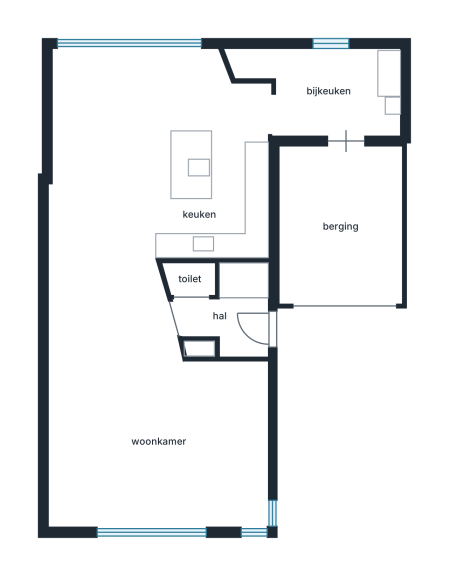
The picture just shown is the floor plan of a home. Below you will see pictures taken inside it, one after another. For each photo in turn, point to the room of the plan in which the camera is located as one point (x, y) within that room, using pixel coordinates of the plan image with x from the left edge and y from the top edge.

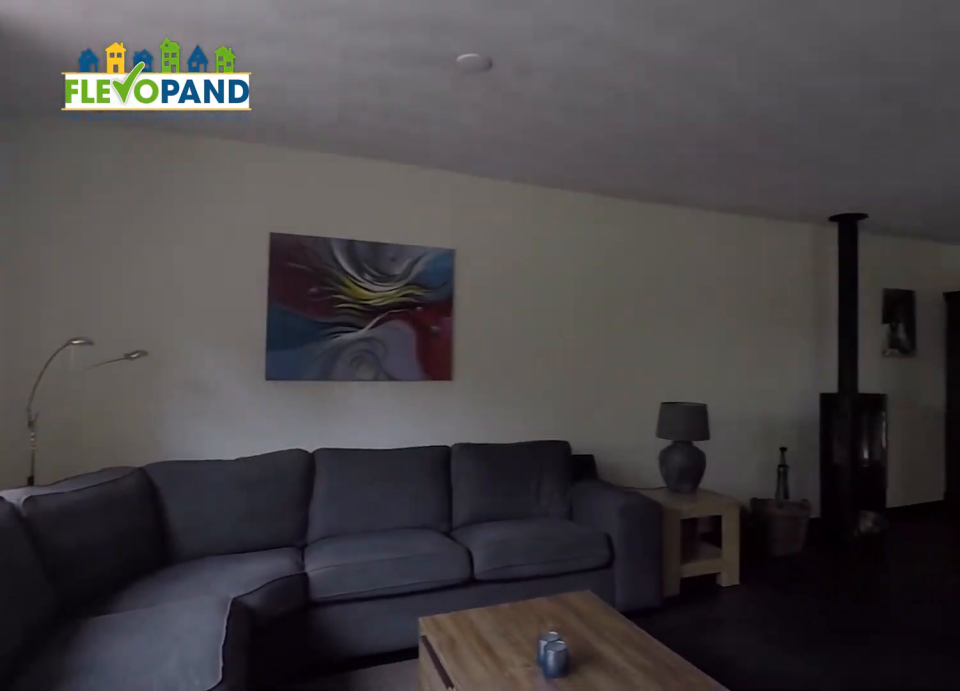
(121, 380)
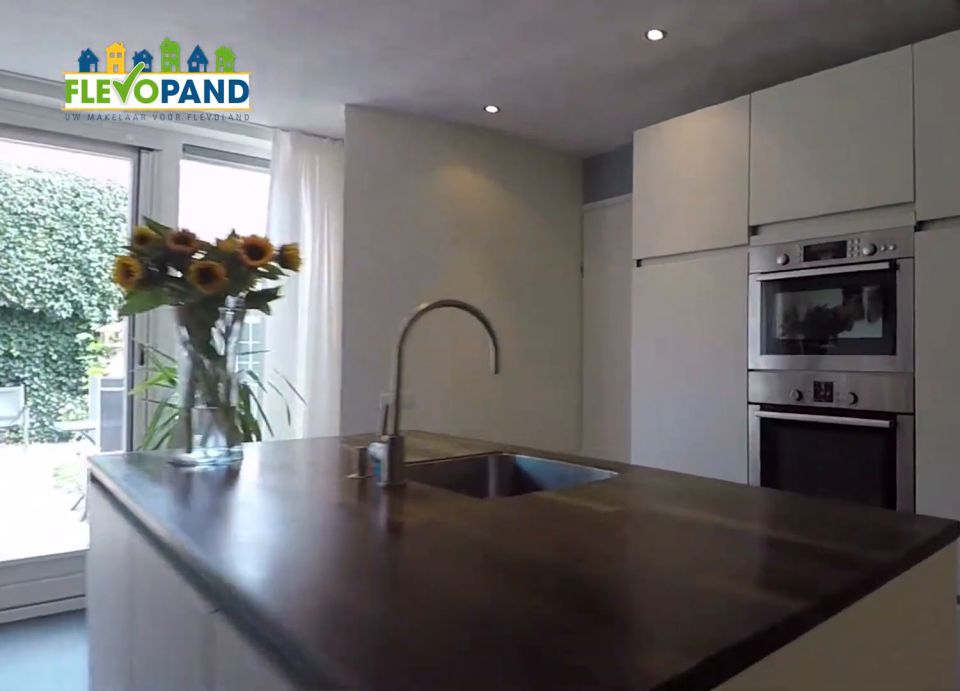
(156, 154)
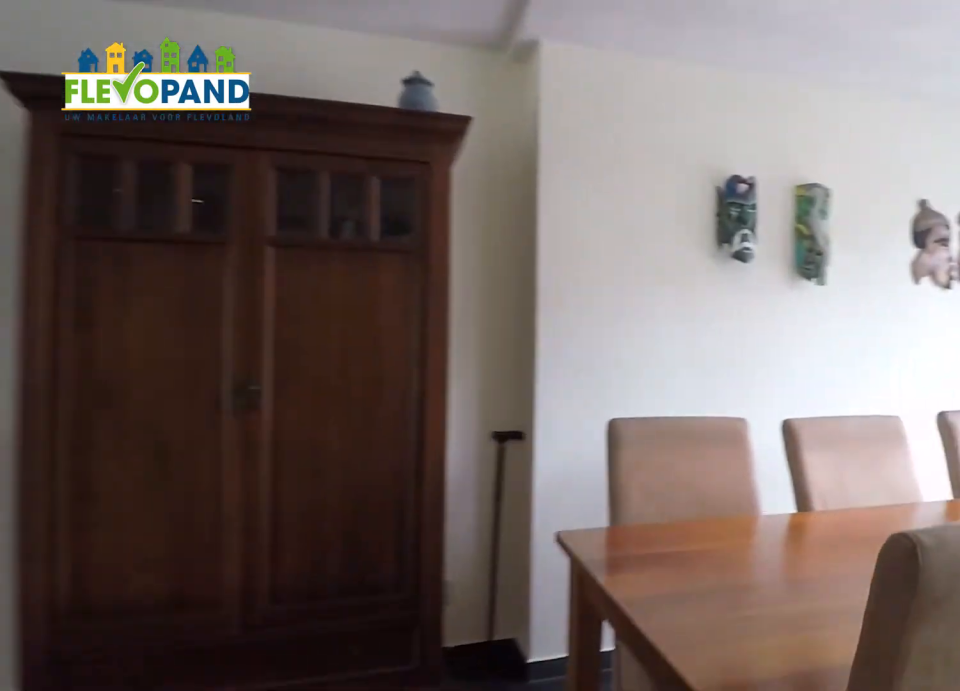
(156, 154)
